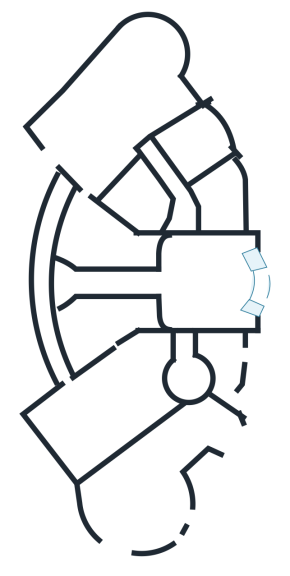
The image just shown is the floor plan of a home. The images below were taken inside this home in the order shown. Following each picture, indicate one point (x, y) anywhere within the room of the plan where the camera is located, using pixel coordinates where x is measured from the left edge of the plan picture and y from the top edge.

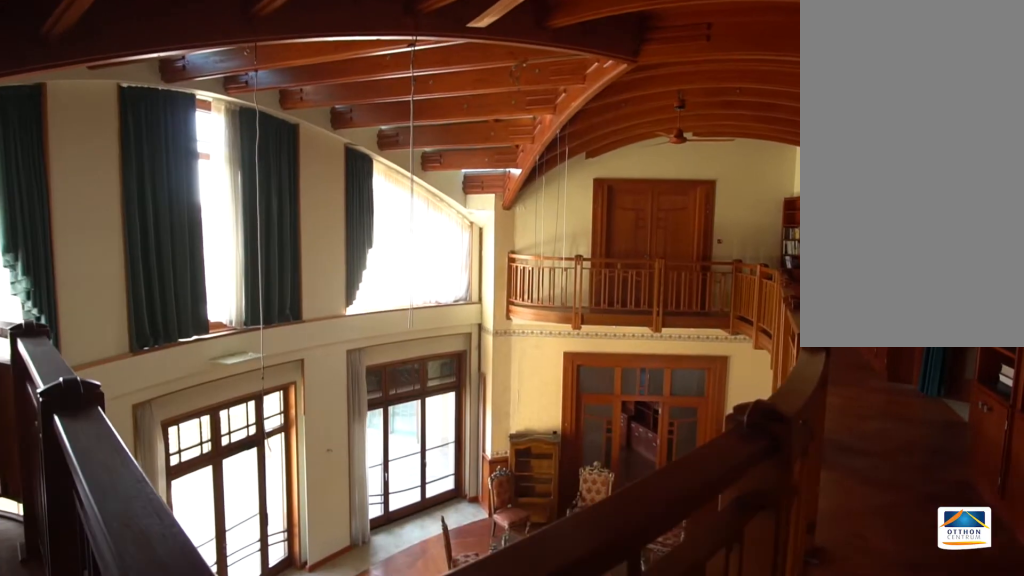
(131, 285)
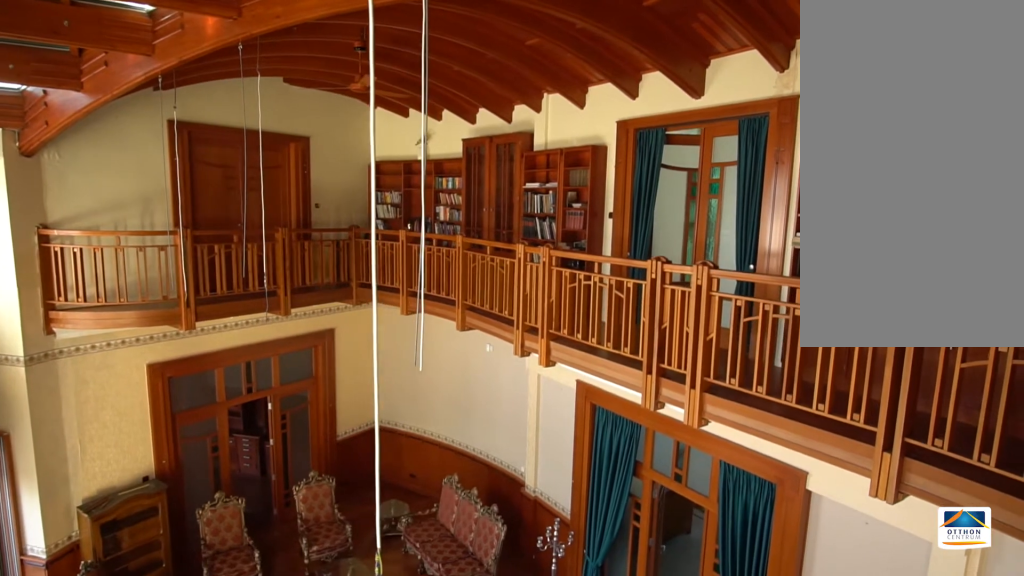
(131, 285)
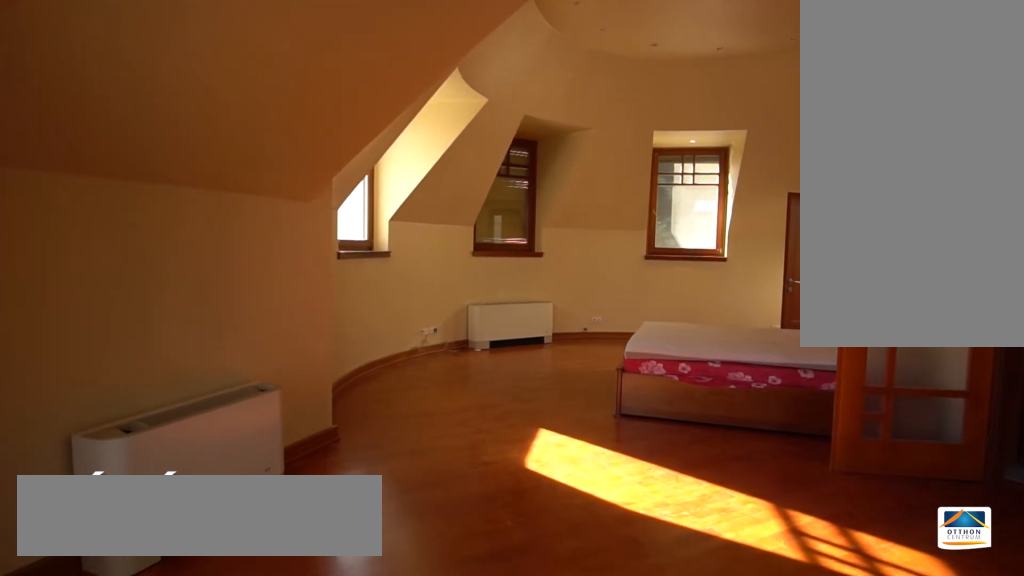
(146, 59)
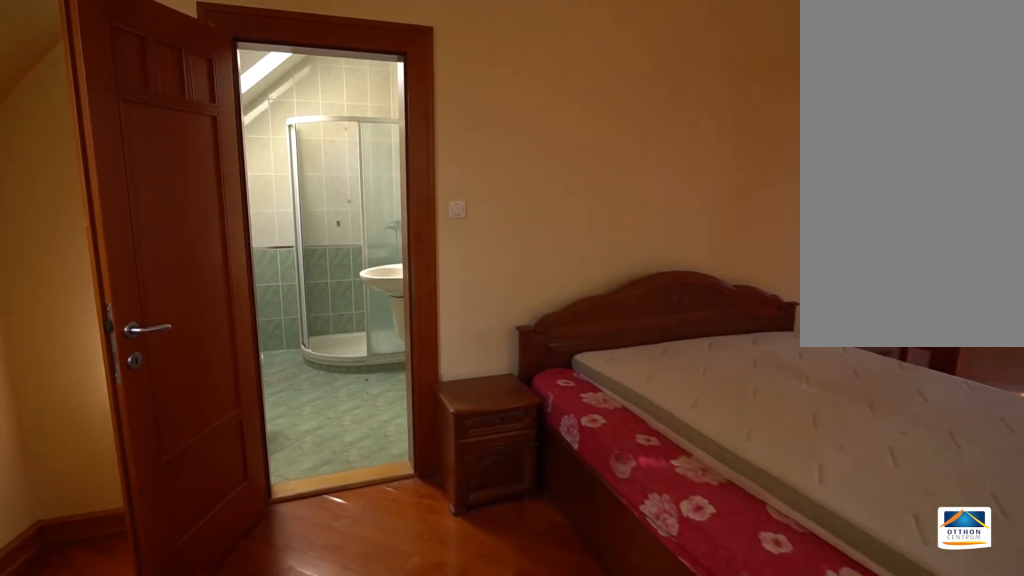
(146, 59)
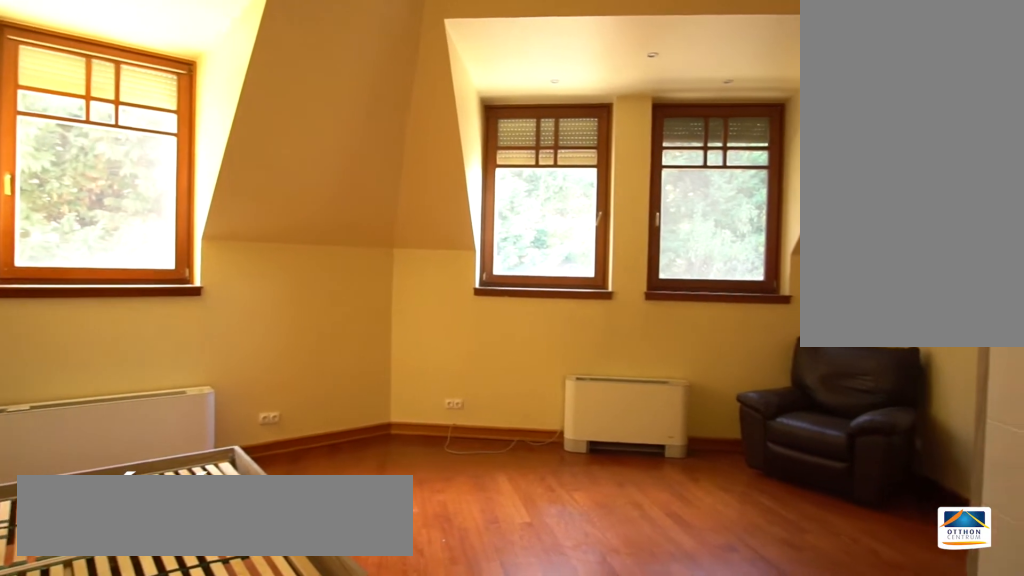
(195, 140)
